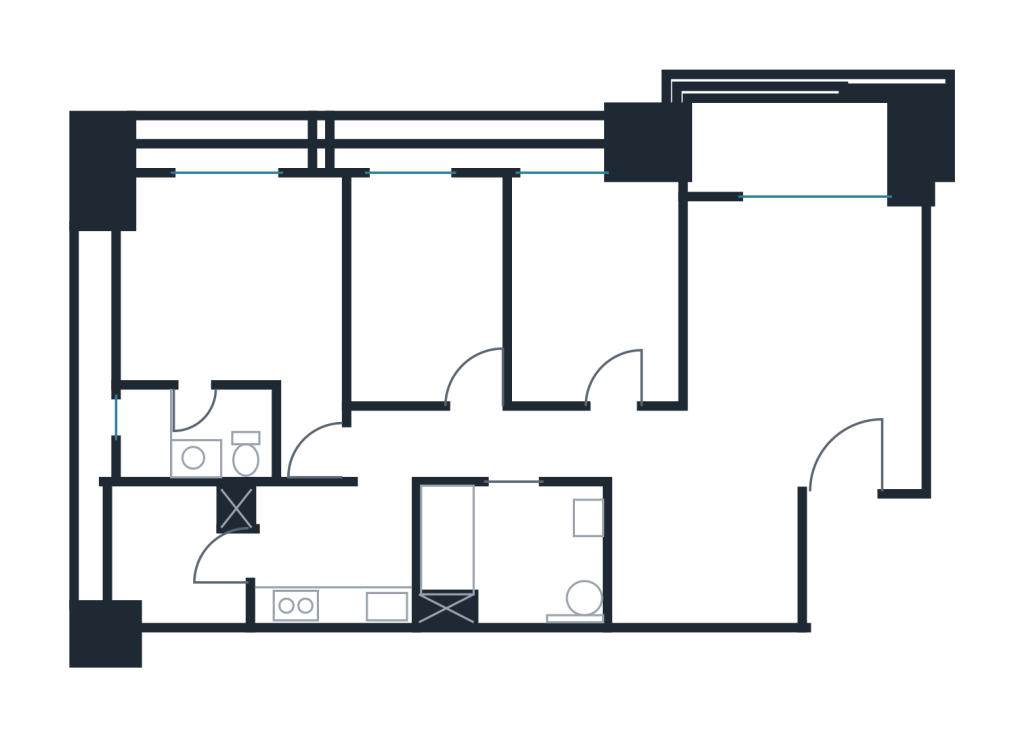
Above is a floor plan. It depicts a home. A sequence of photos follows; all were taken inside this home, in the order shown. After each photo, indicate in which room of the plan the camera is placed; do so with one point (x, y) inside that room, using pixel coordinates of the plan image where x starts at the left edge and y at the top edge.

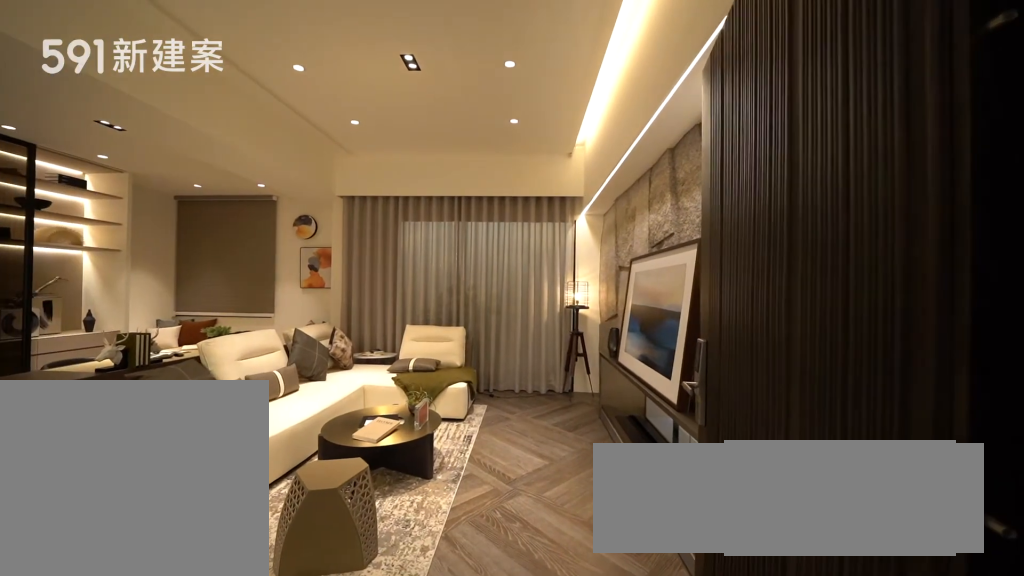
(846, 450)
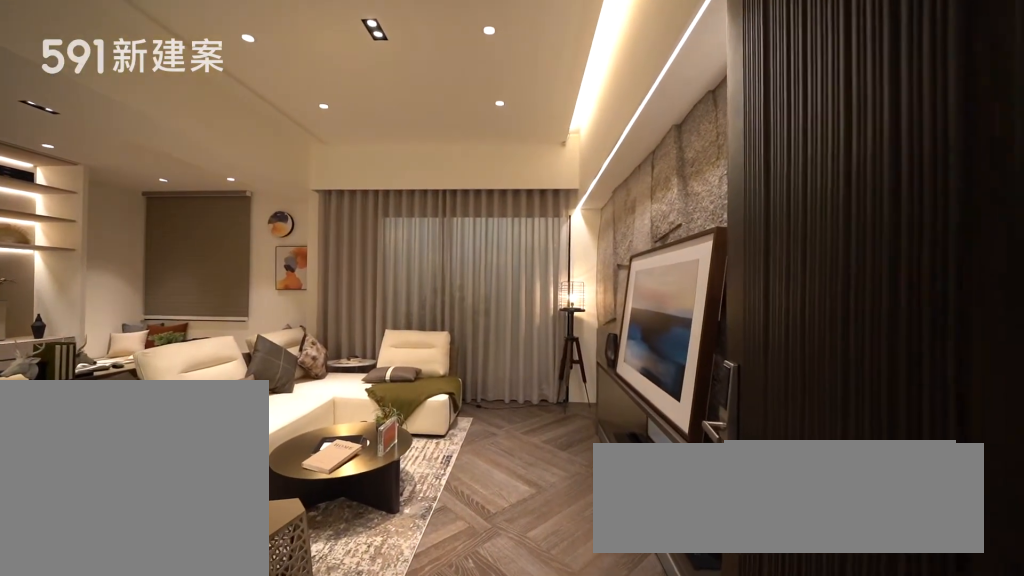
(846, 450)
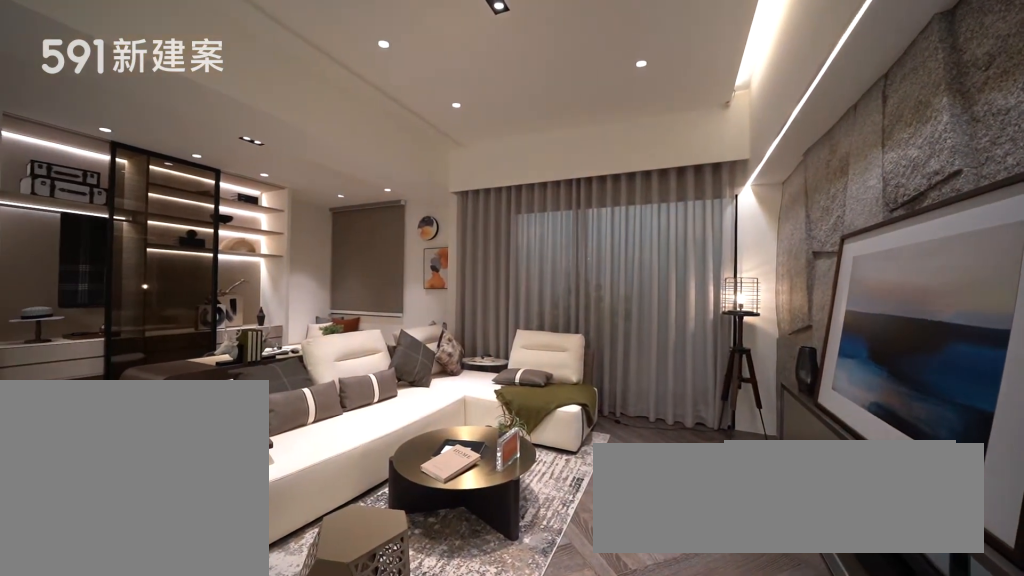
(801, 304)
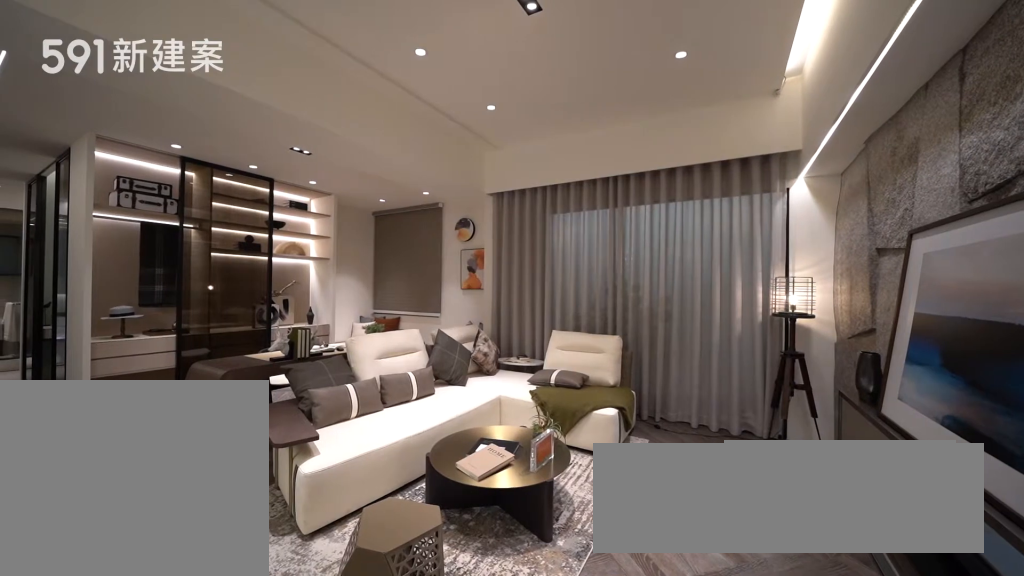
(801, 304)
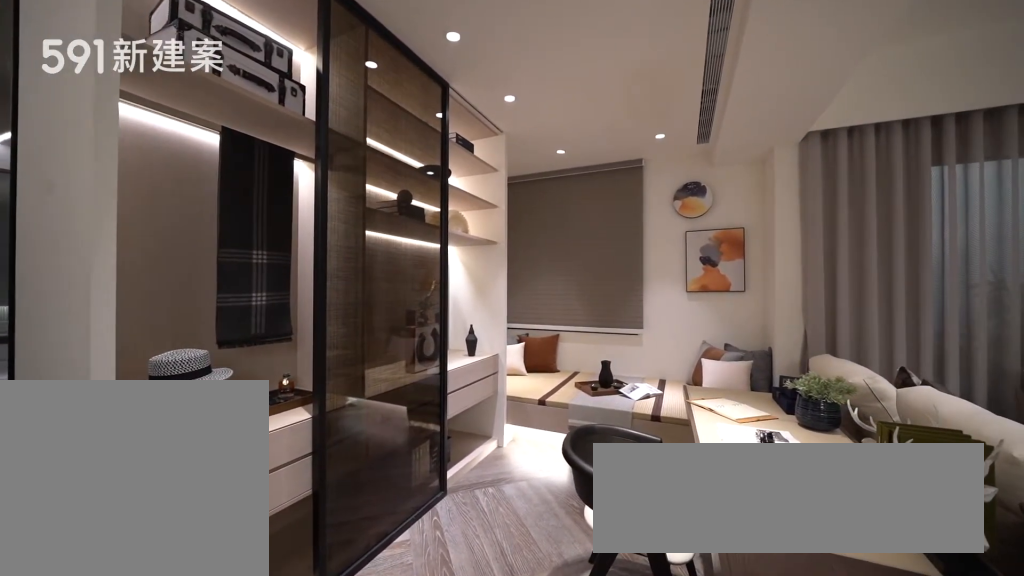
(595, 283)
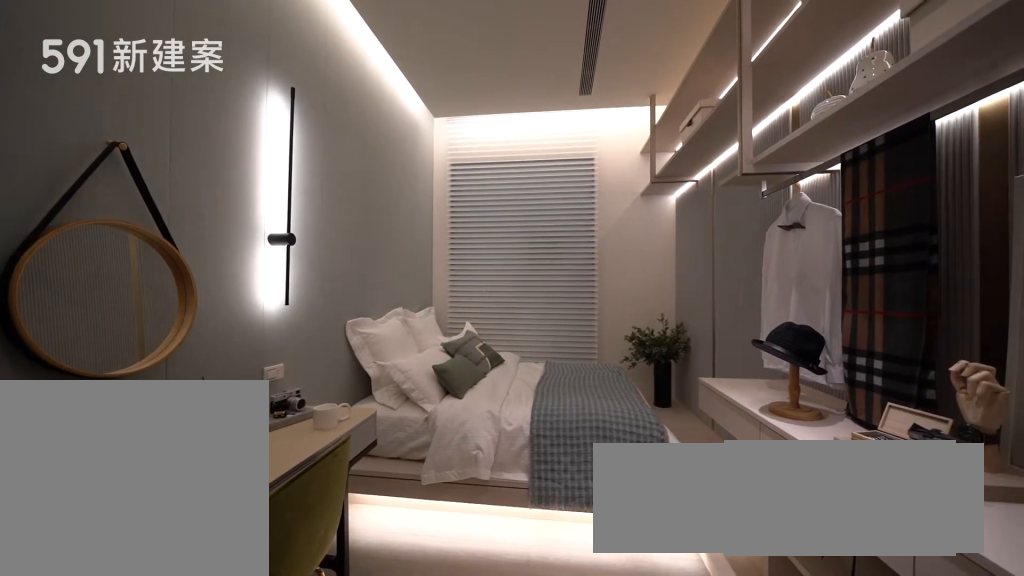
(427, 285)
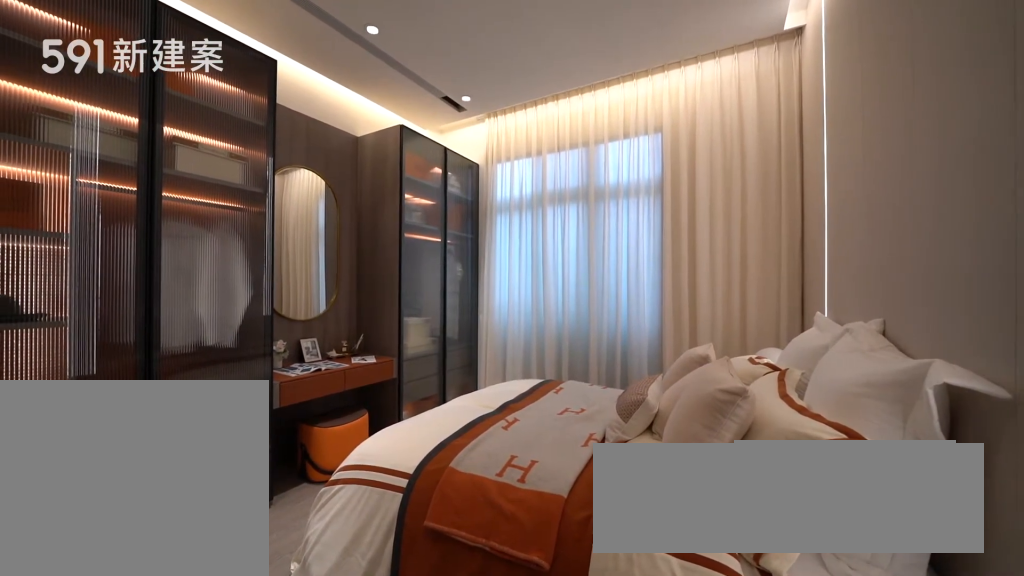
(242, 295)
